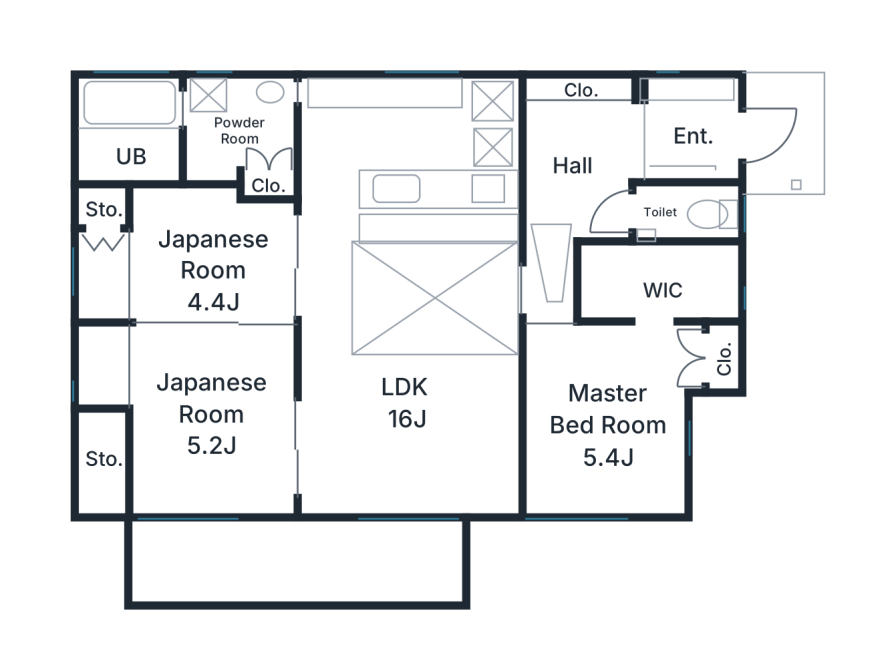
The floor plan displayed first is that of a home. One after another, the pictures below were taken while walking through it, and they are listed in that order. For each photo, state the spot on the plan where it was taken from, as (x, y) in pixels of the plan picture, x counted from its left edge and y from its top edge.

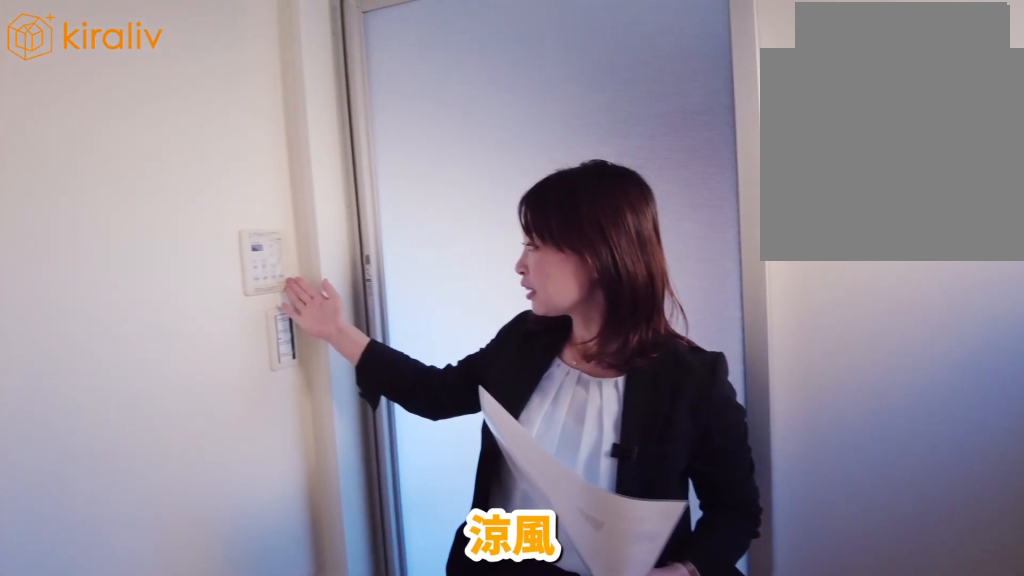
(177, 155)
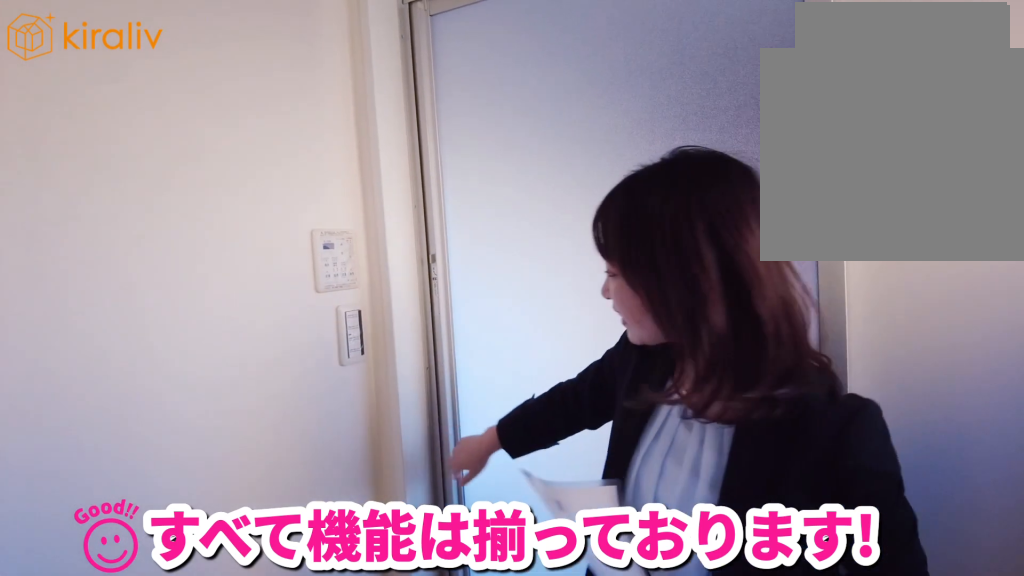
(161, 159)
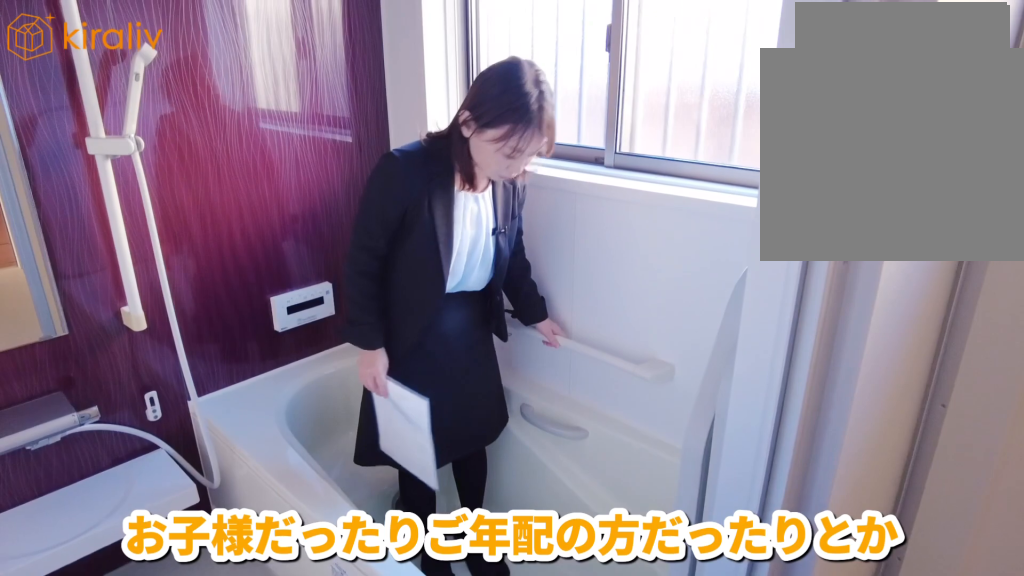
(138, 159)
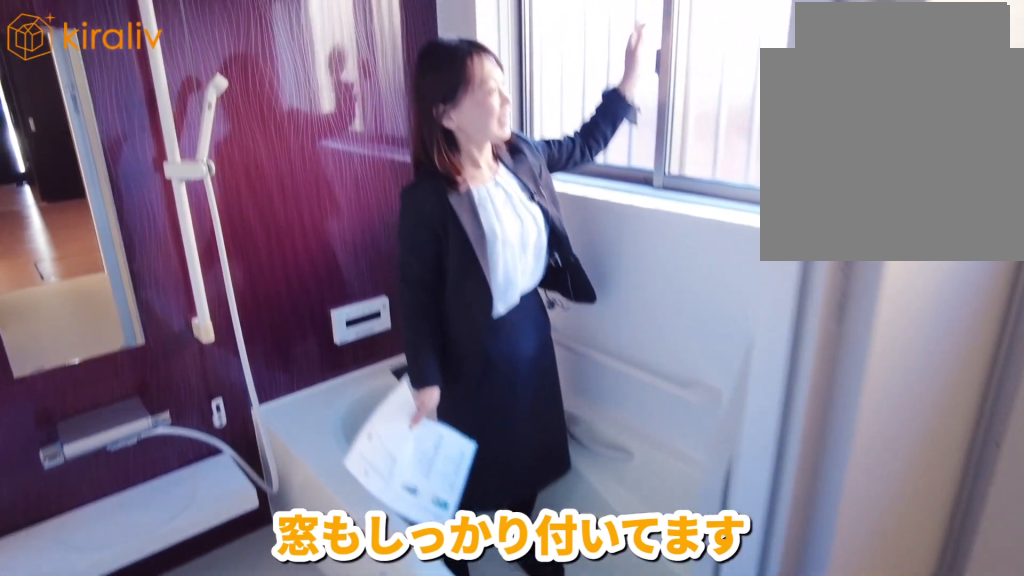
(137, 159)
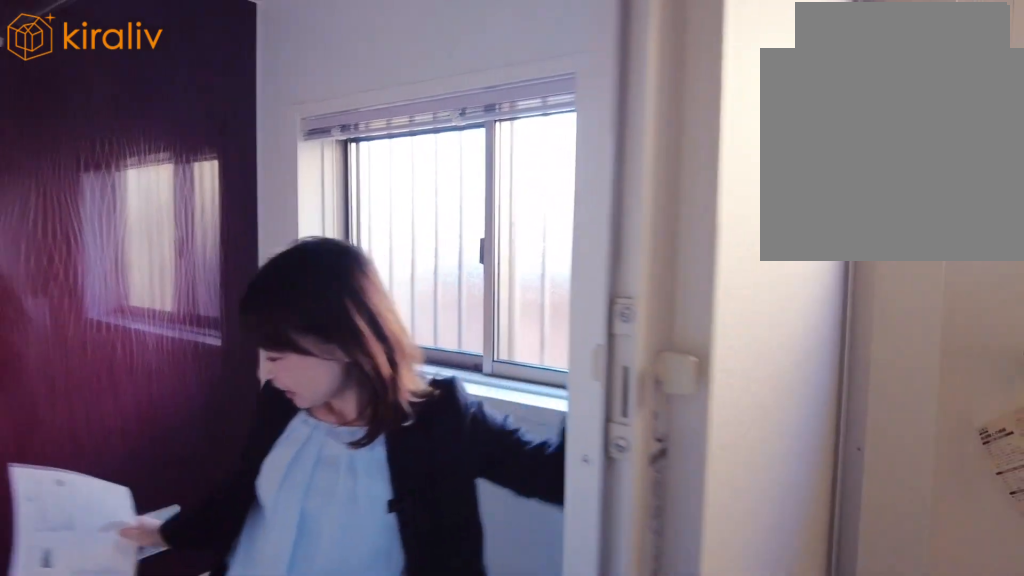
(136, 157)
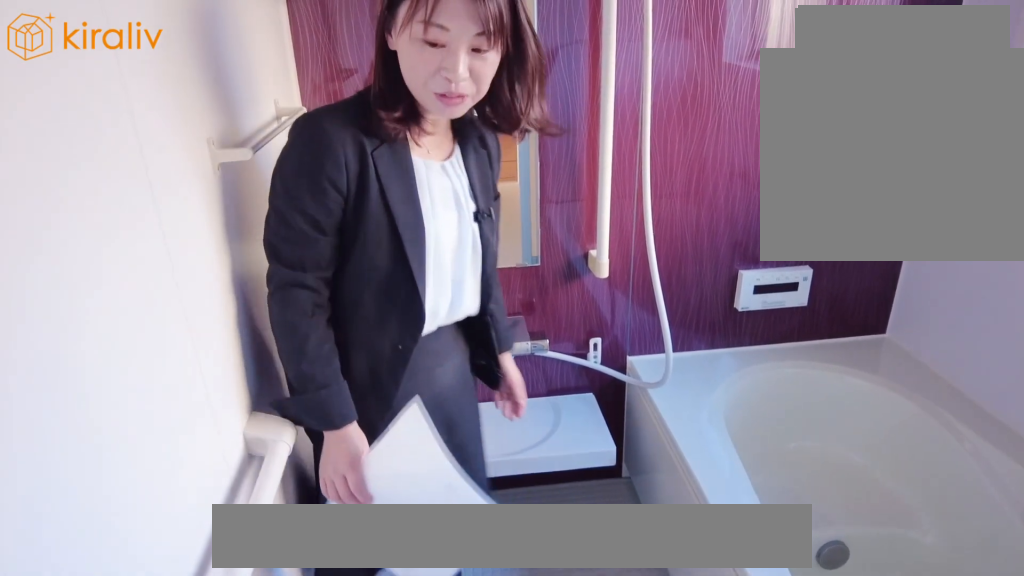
(137, 157)
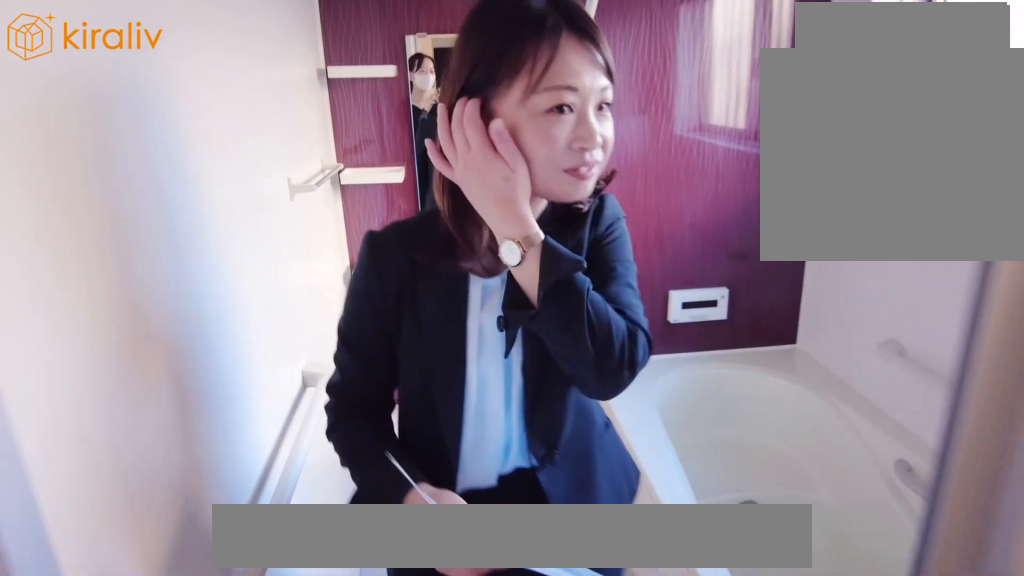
(137, 157)
